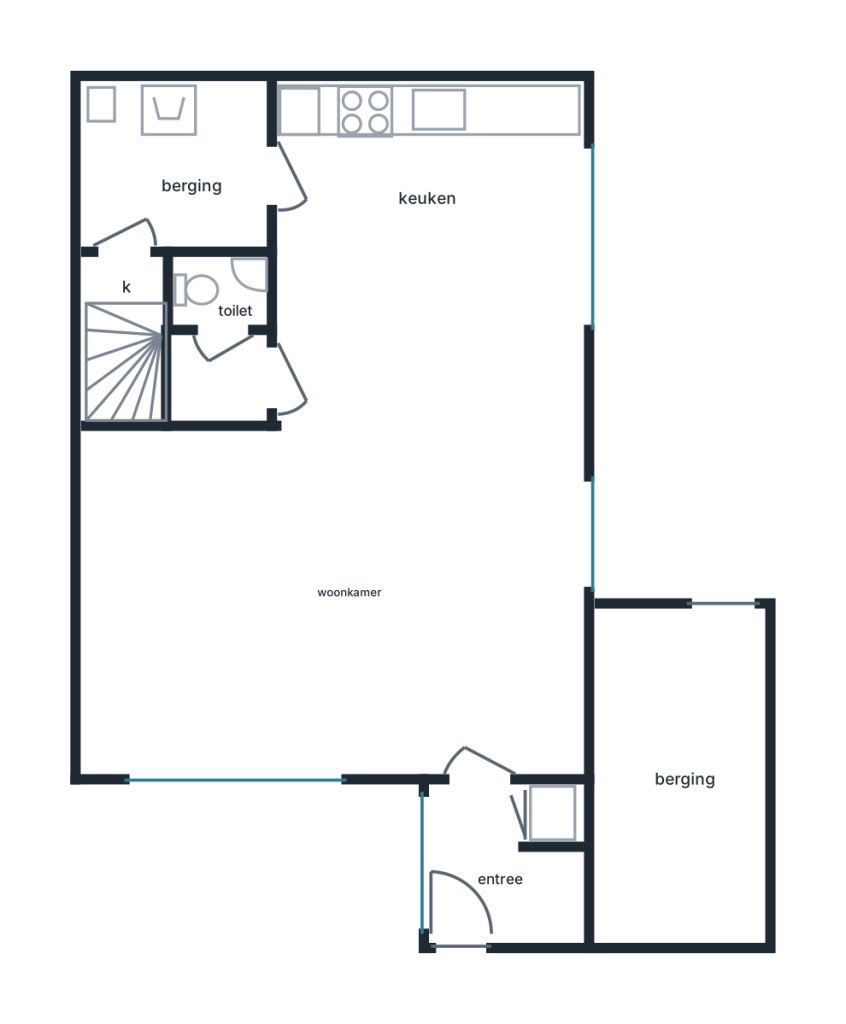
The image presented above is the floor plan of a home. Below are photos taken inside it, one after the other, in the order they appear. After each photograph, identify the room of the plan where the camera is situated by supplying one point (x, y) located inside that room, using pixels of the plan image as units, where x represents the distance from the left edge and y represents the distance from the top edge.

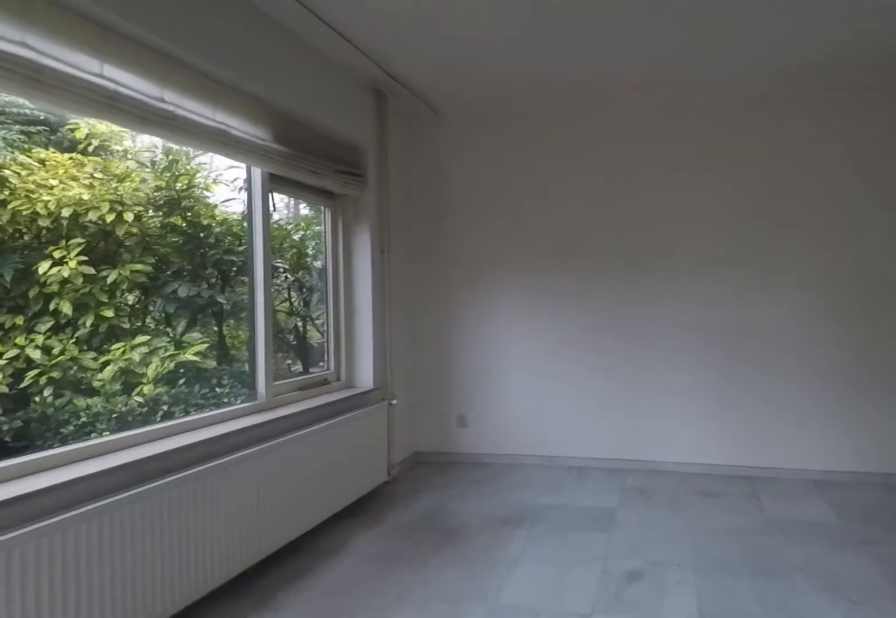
(260, 604)
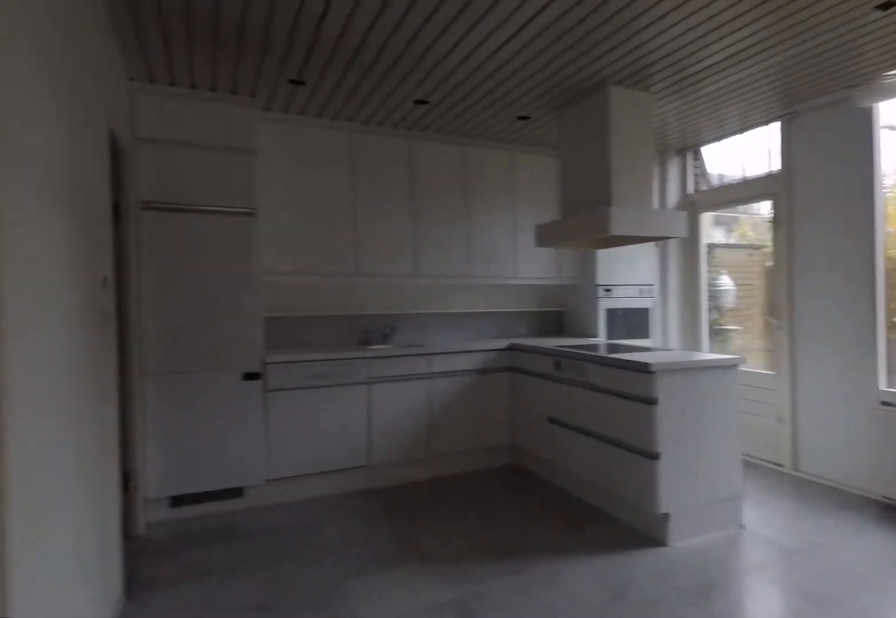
(260, 604)
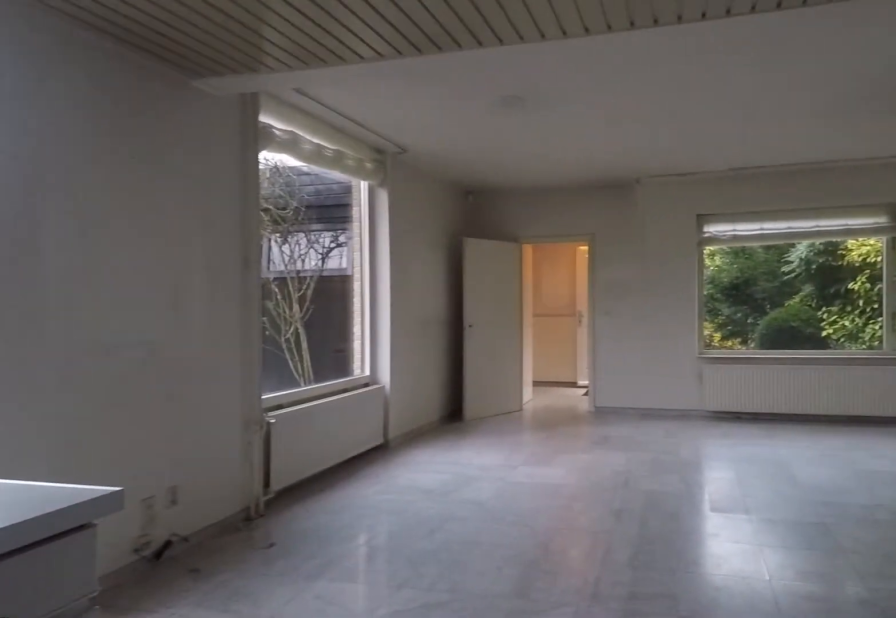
(428, 168)
